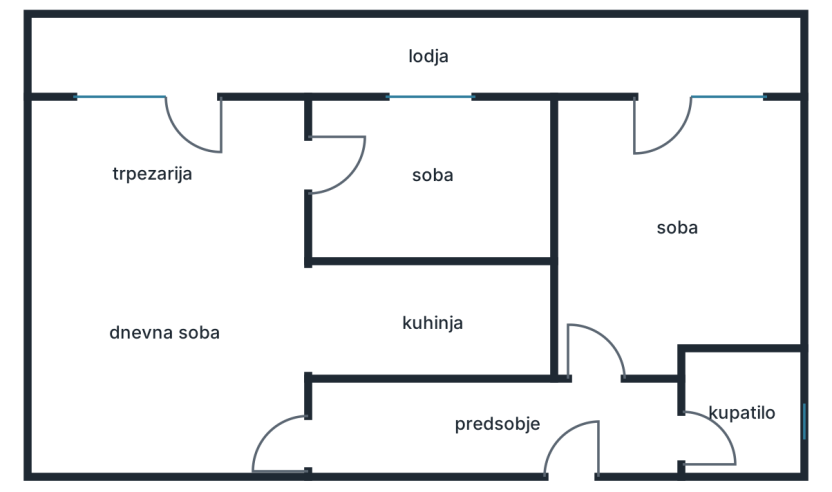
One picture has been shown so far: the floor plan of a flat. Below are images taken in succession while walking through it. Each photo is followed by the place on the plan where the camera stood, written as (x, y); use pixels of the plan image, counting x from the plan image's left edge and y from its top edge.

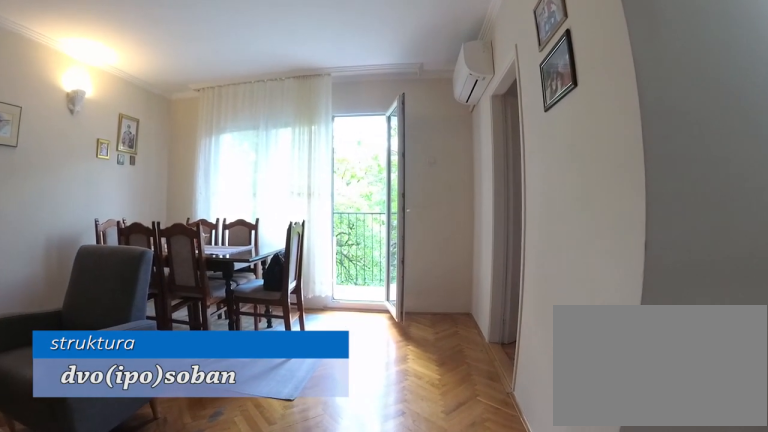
(278, 368)
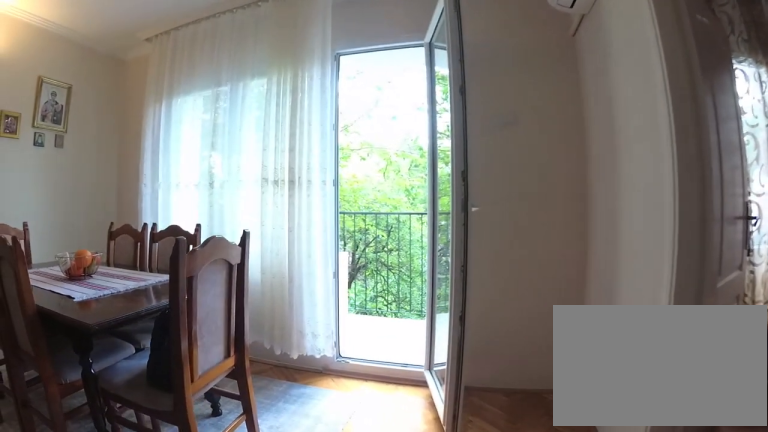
(278, 239)
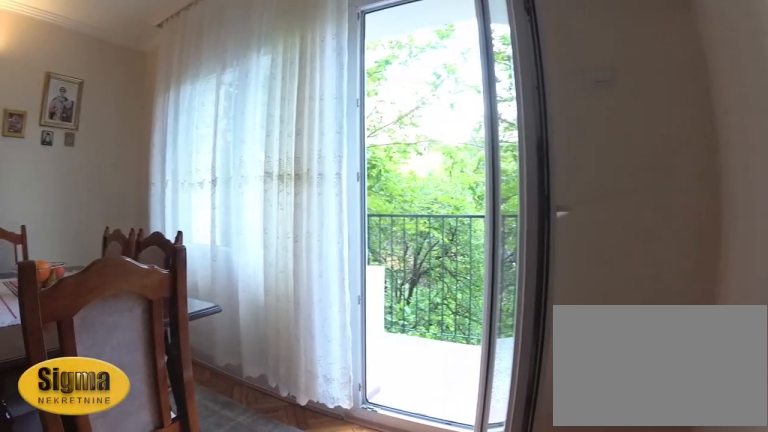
(276, 213)
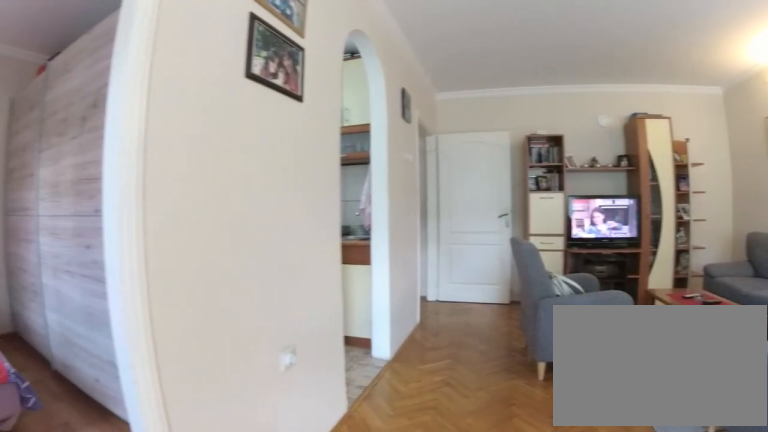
(222, 181)
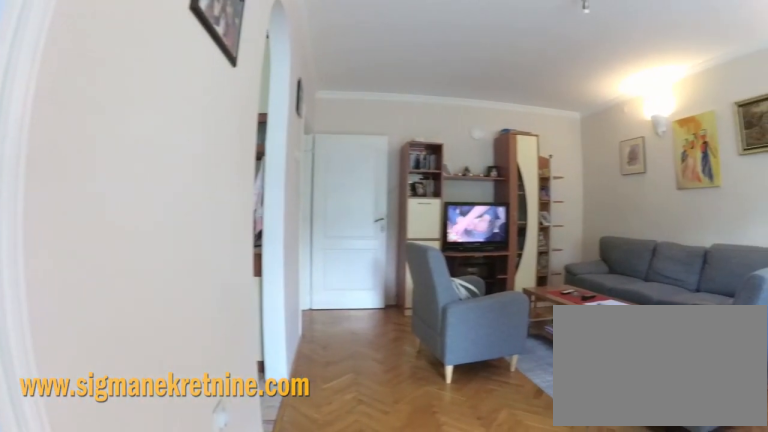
(266, 161)
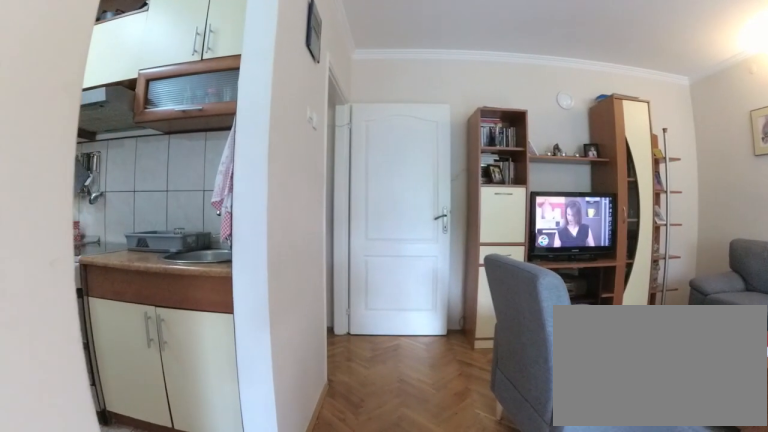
(275, 231)
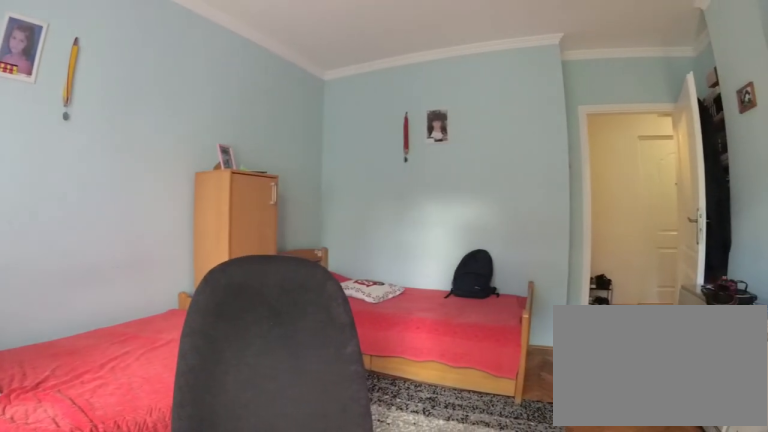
(602, 151)
